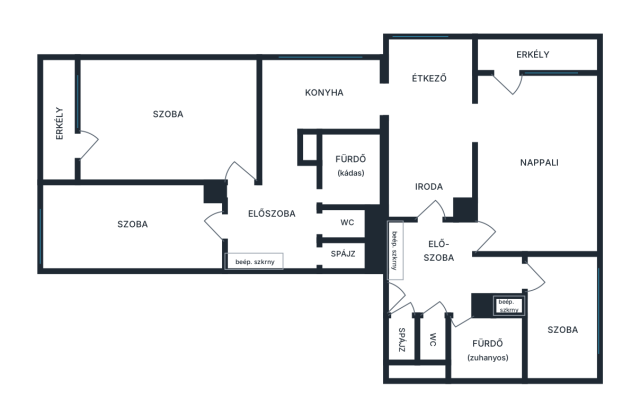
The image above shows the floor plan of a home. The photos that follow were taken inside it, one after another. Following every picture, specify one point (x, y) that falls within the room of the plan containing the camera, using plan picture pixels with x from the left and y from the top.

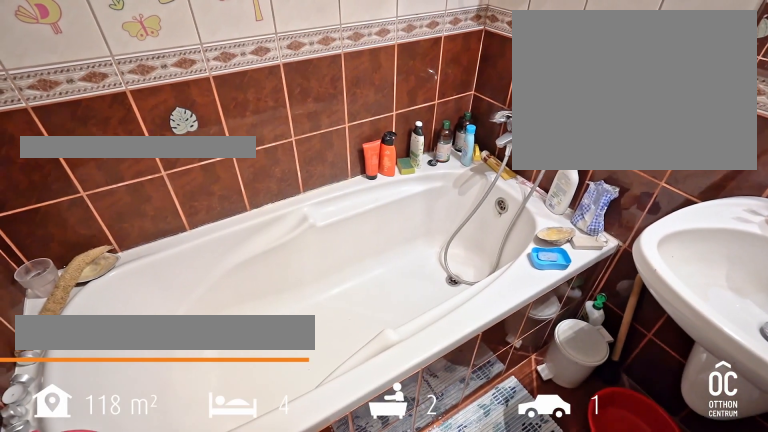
(348, 170)
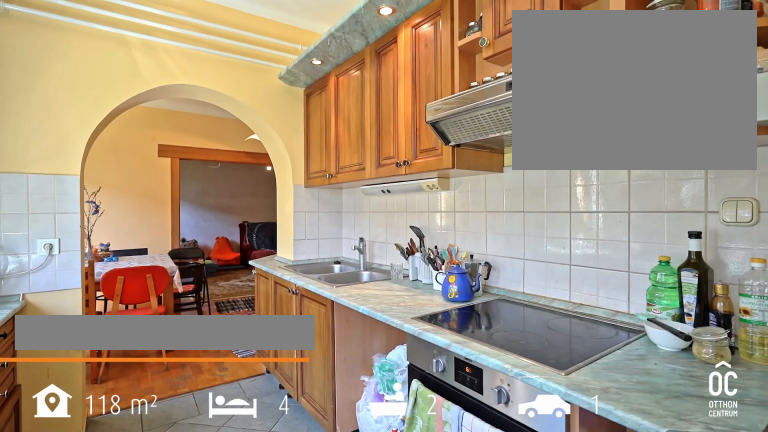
(324, 94)
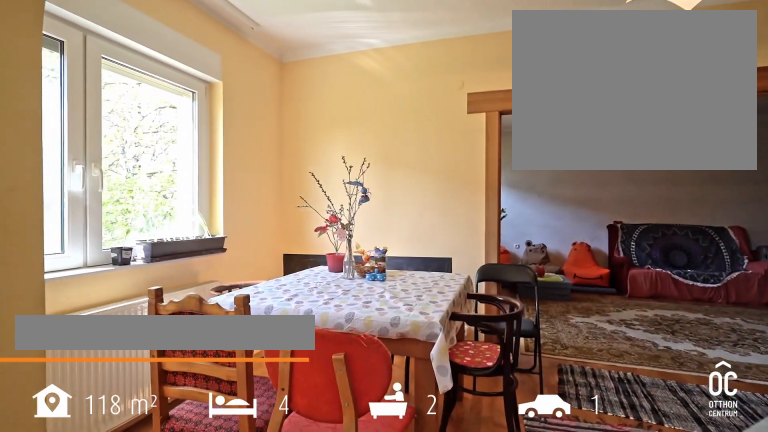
(429, 133)
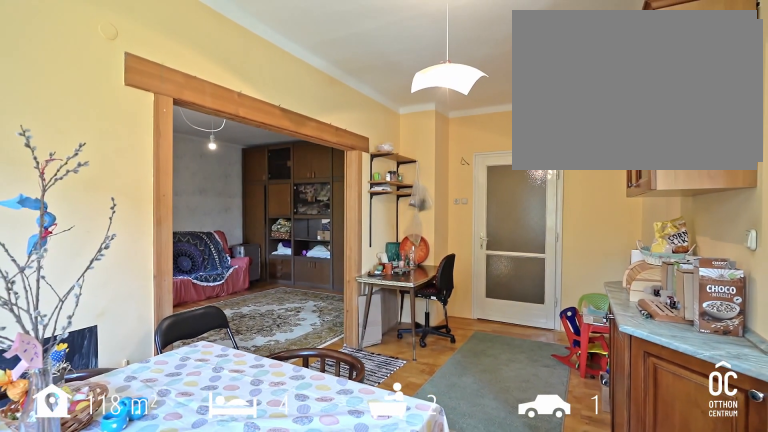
(429, 133)
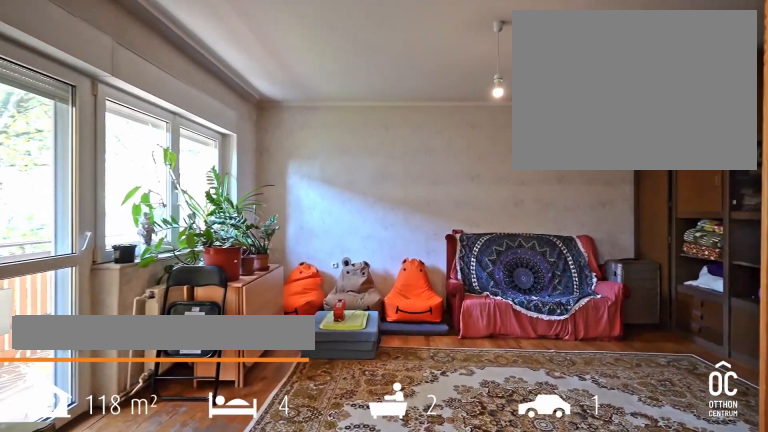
(536, 162)
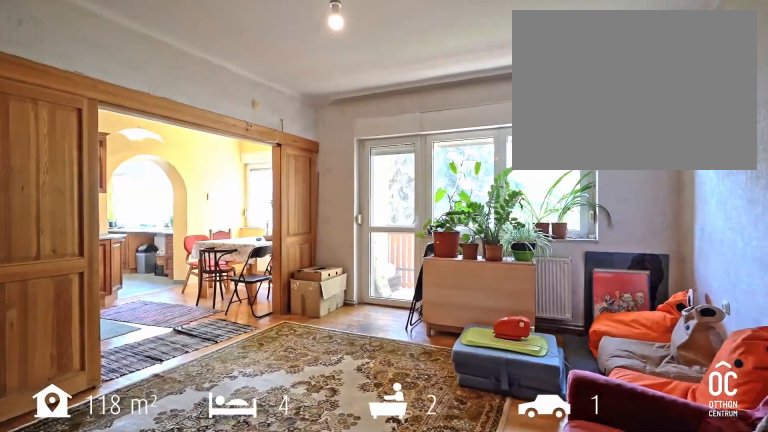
(536, 162)
